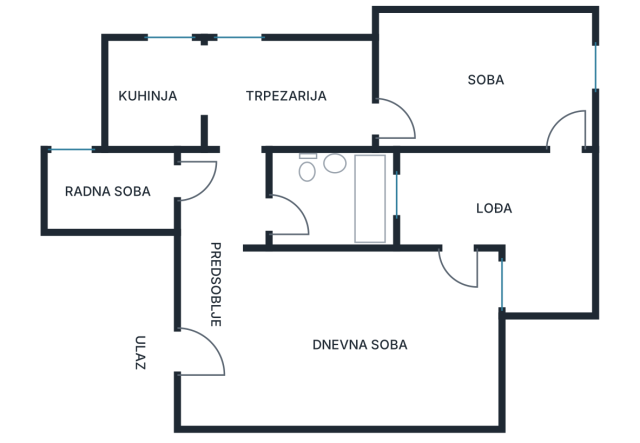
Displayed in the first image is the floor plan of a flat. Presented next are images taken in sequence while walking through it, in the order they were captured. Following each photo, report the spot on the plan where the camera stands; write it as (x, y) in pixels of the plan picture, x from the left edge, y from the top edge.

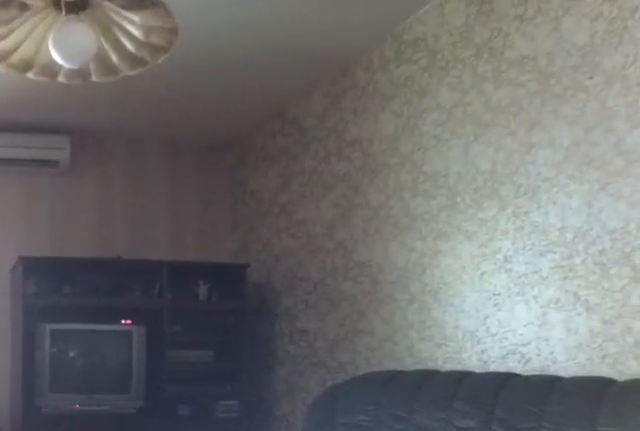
(290, 335)
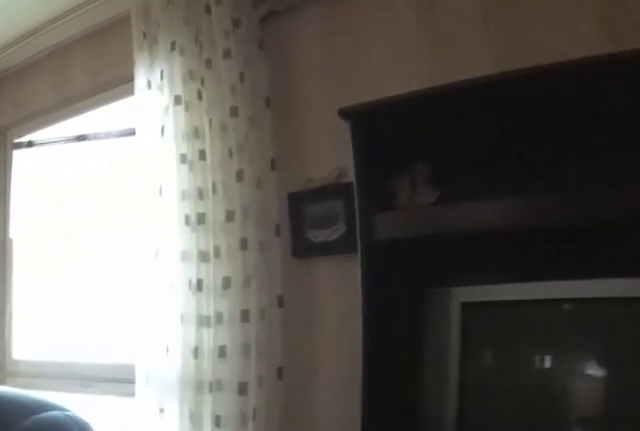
(363, 354)
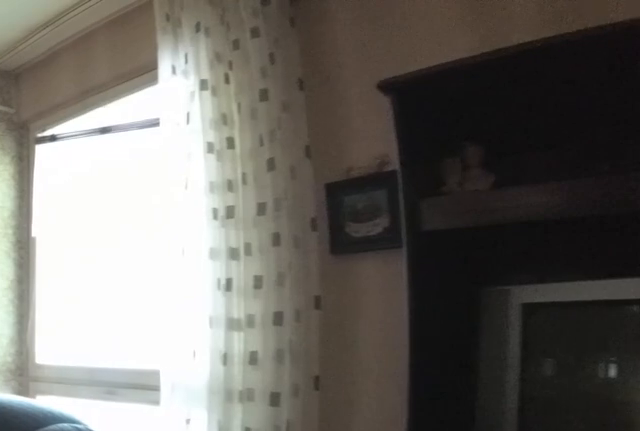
(373, 354)
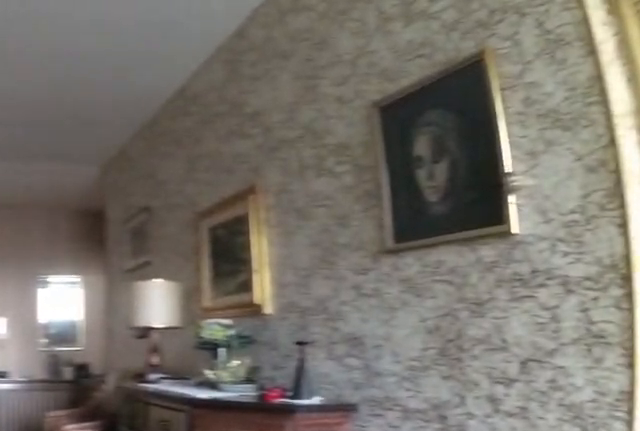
(464, 336)
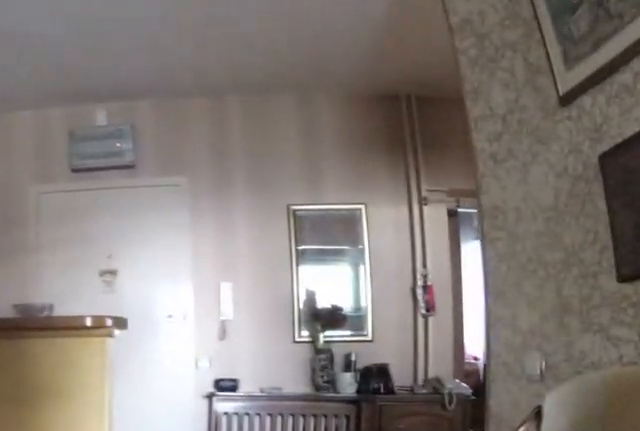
(350, 301)
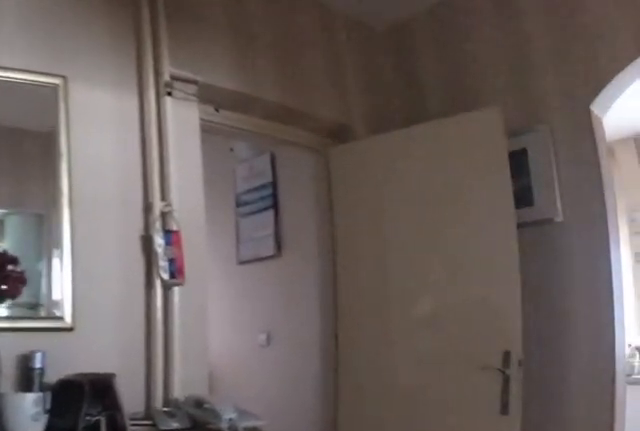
(253, 303)
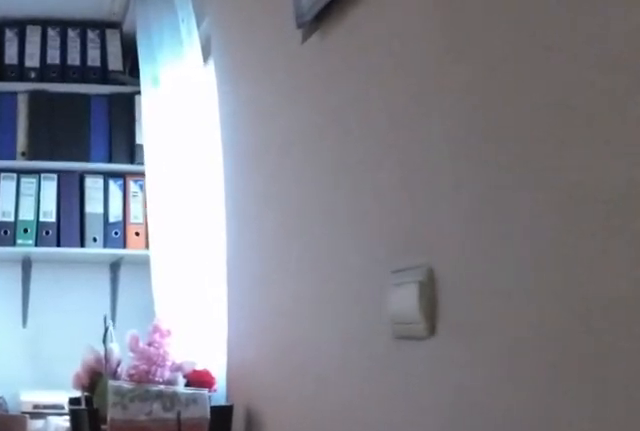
(175, 182)
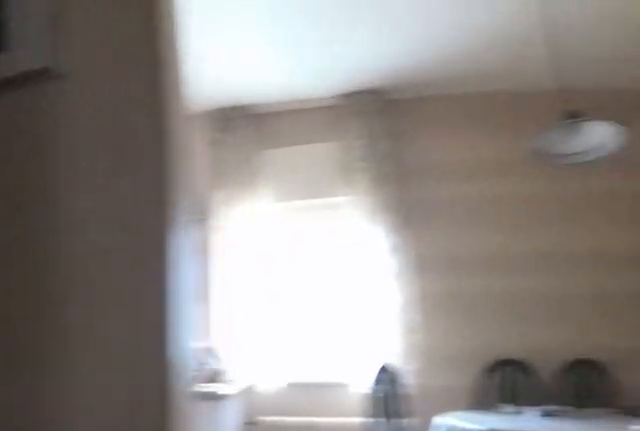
(219, 208)
